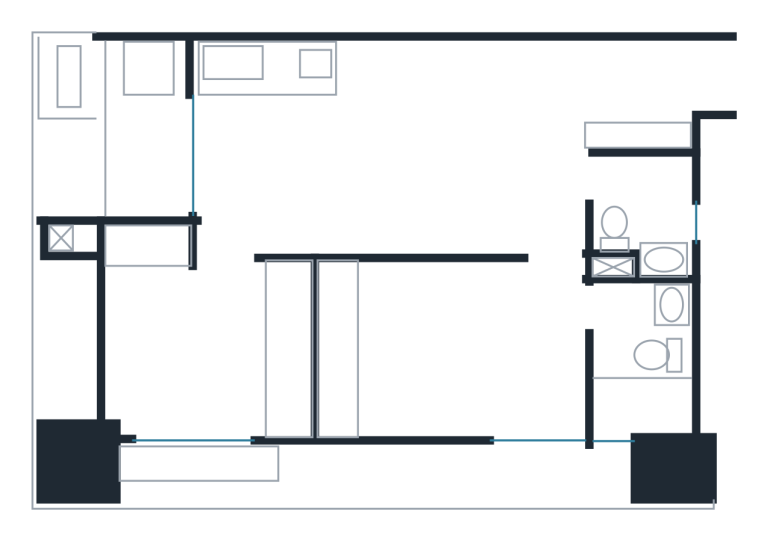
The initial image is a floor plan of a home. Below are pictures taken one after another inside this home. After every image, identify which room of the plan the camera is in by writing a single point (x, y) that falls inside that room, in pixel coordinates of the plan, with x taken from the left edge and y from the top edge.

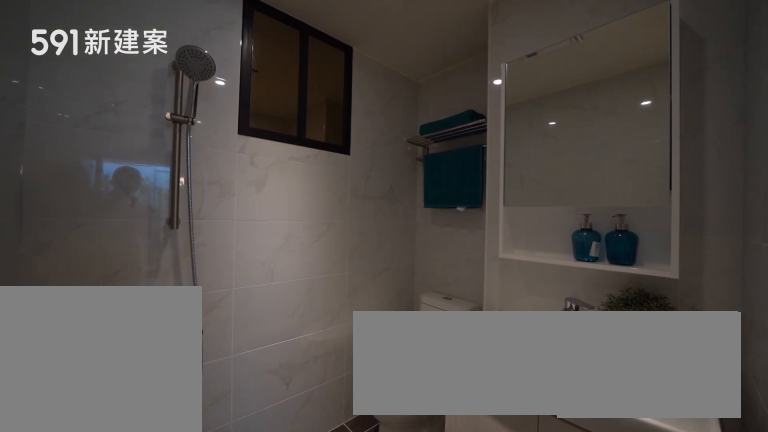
(644, 211)
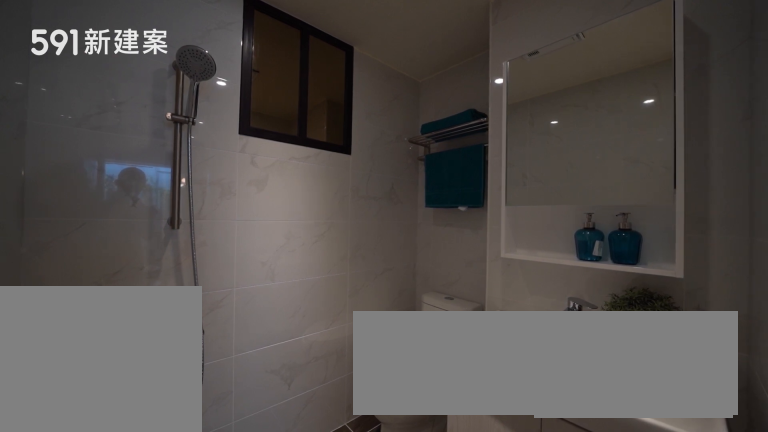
(644, 211)
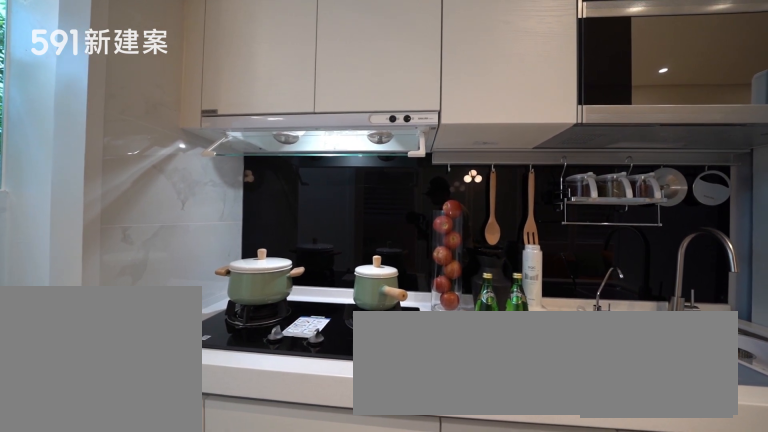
(290, 95)
